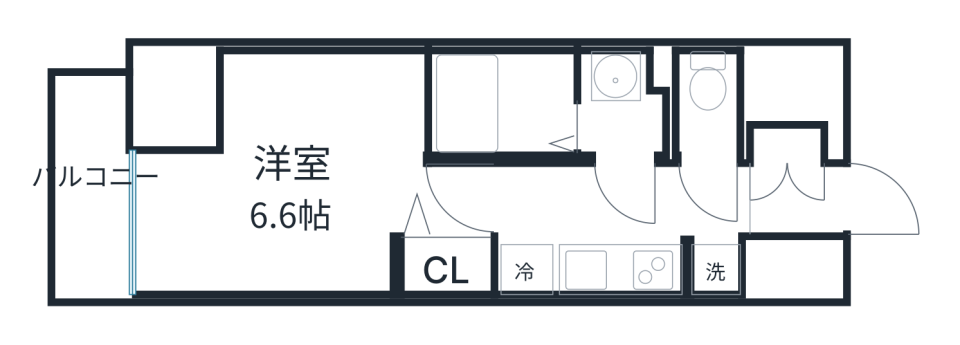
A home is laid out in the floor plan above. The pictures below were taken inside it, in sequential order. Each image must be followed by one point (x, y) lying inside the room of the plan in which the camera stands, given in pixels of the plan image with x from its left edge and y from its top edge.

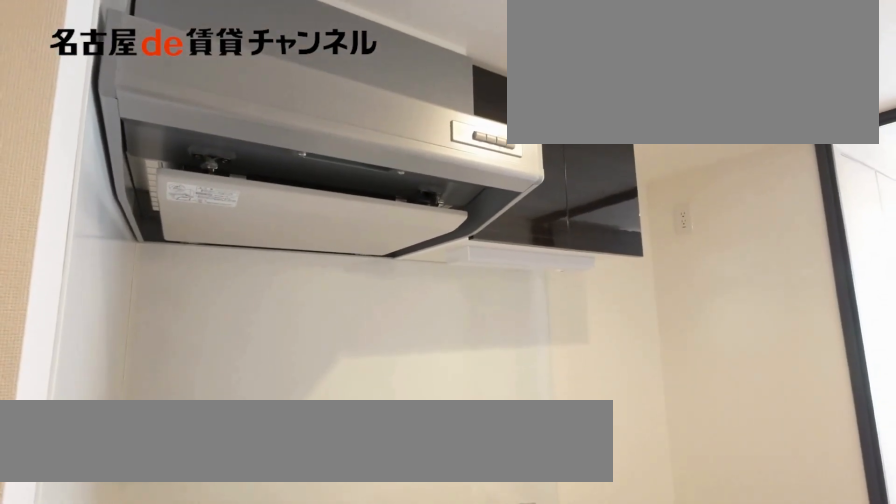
(590, 265)
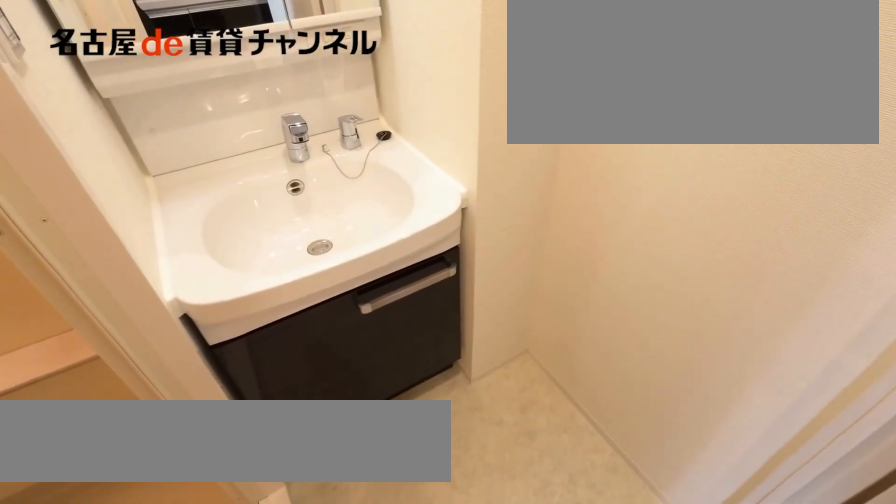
(624, 105)
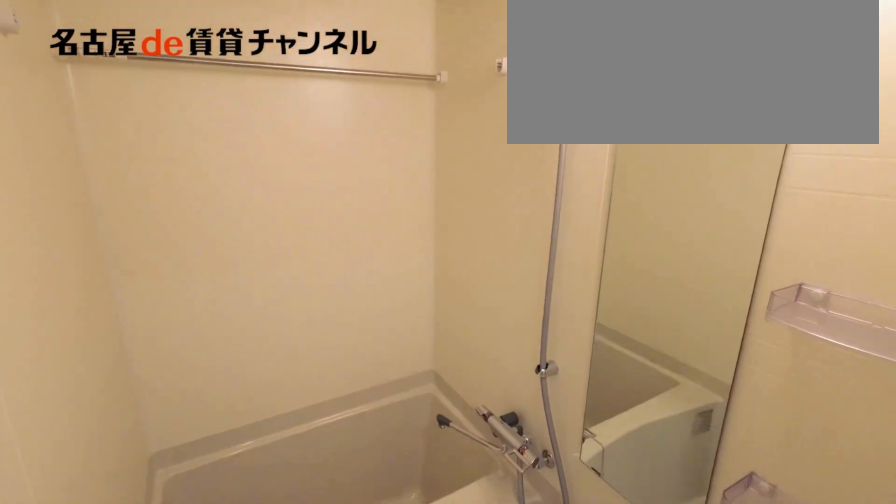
(502, 104)
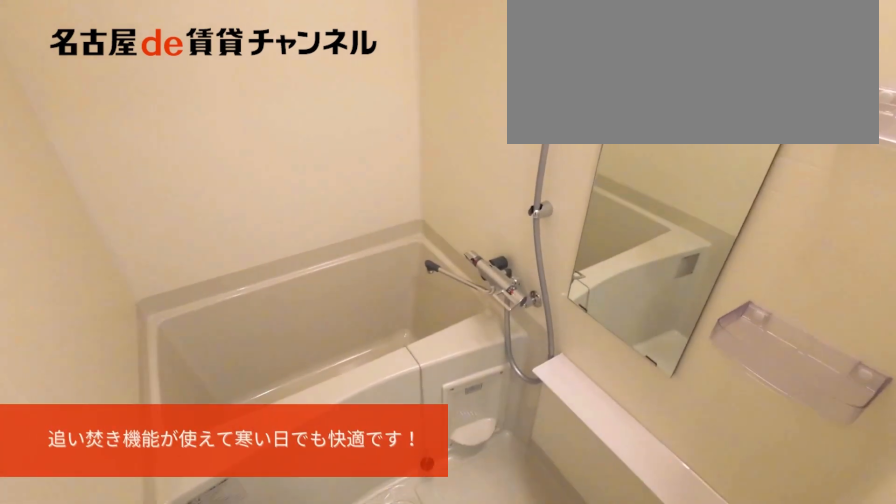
(502, 104)
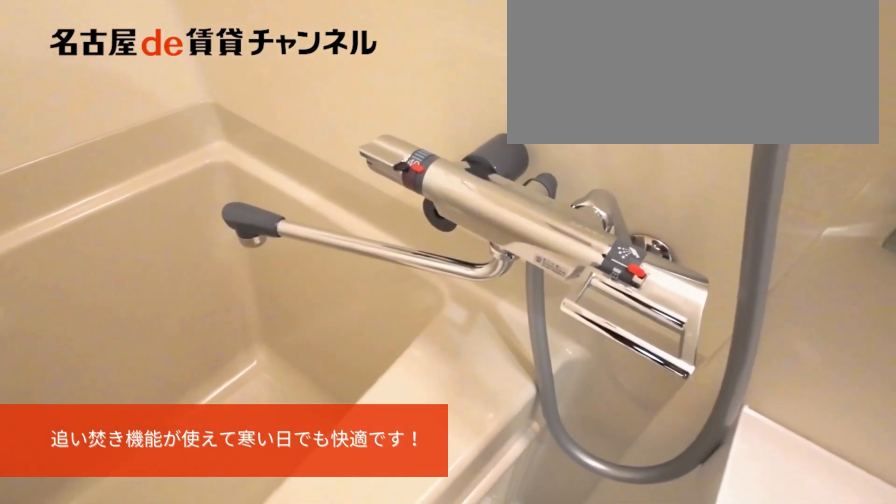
(502, 104)
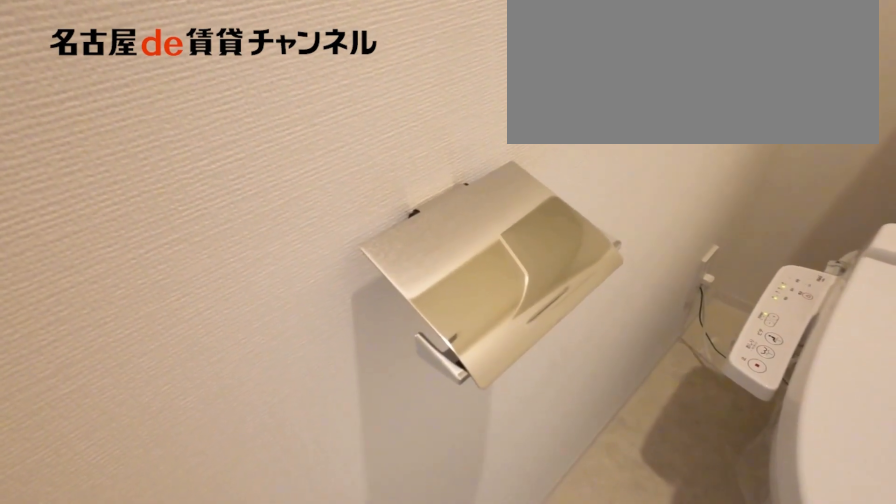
(704, 104)
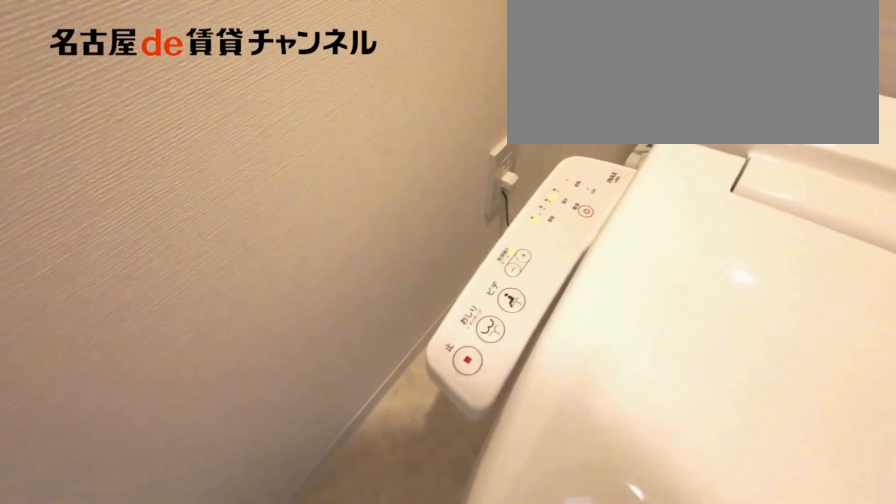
(704, 104)
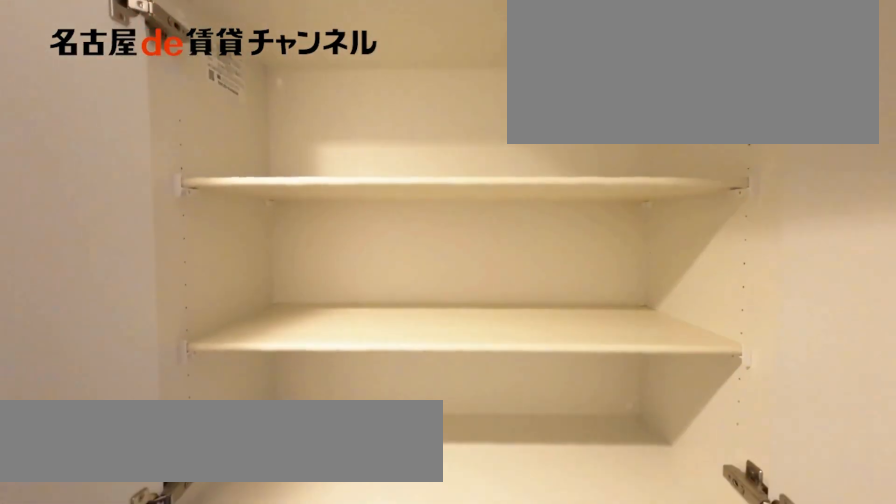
(794, 142)
